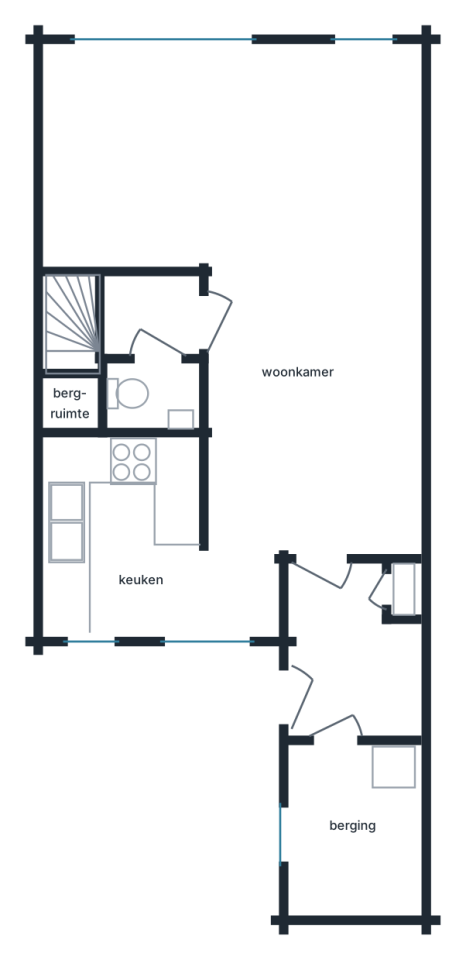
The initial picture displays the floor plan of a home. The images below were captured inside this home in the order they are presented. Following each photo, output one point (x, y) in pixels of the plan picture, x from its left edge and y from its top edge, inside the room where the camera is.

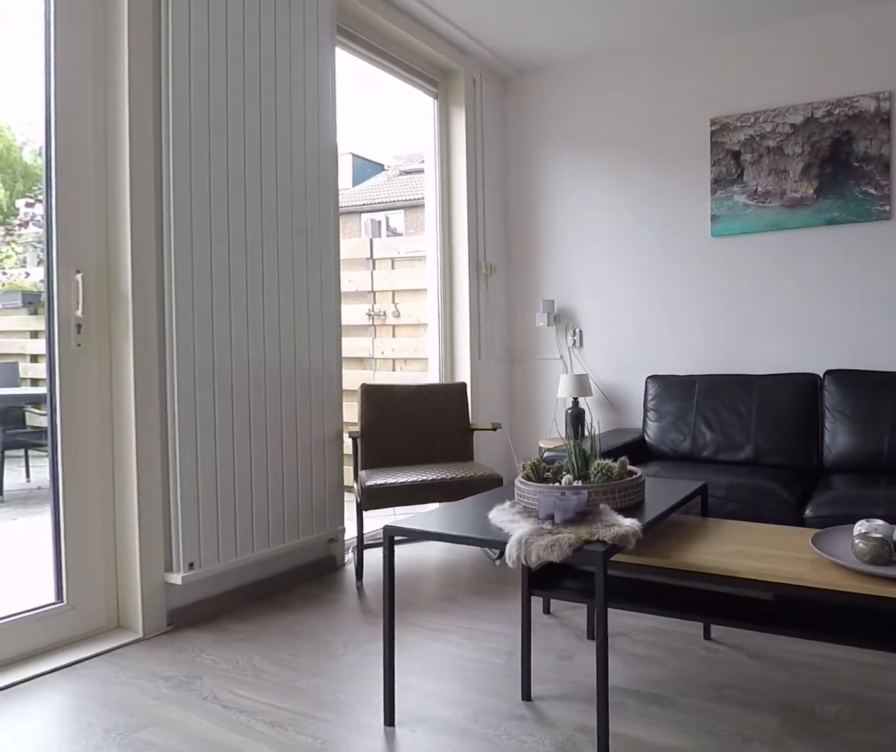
(71, 232)
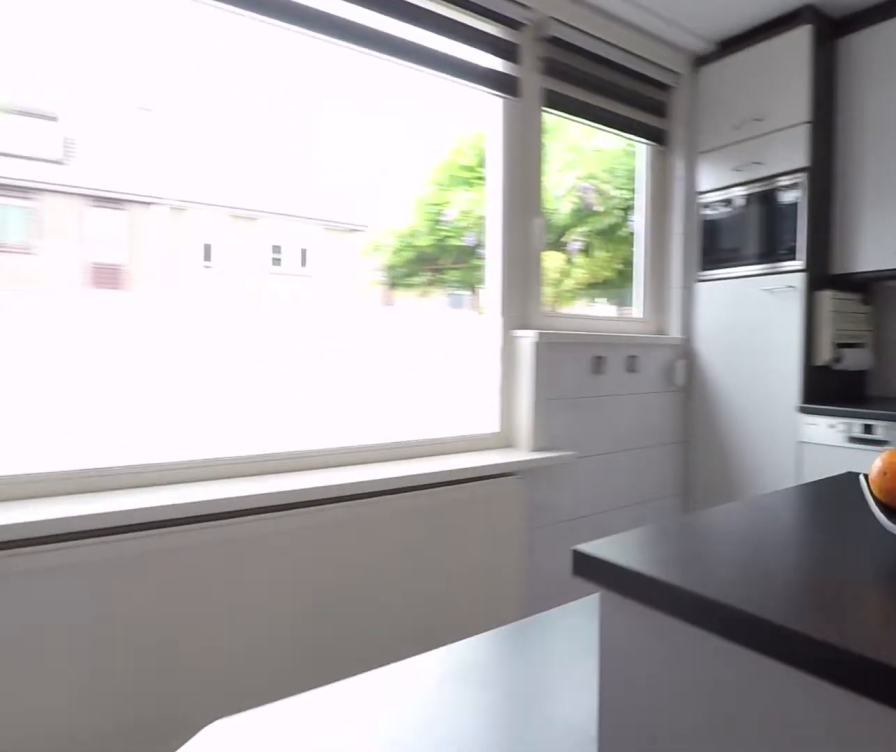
(142, 546)
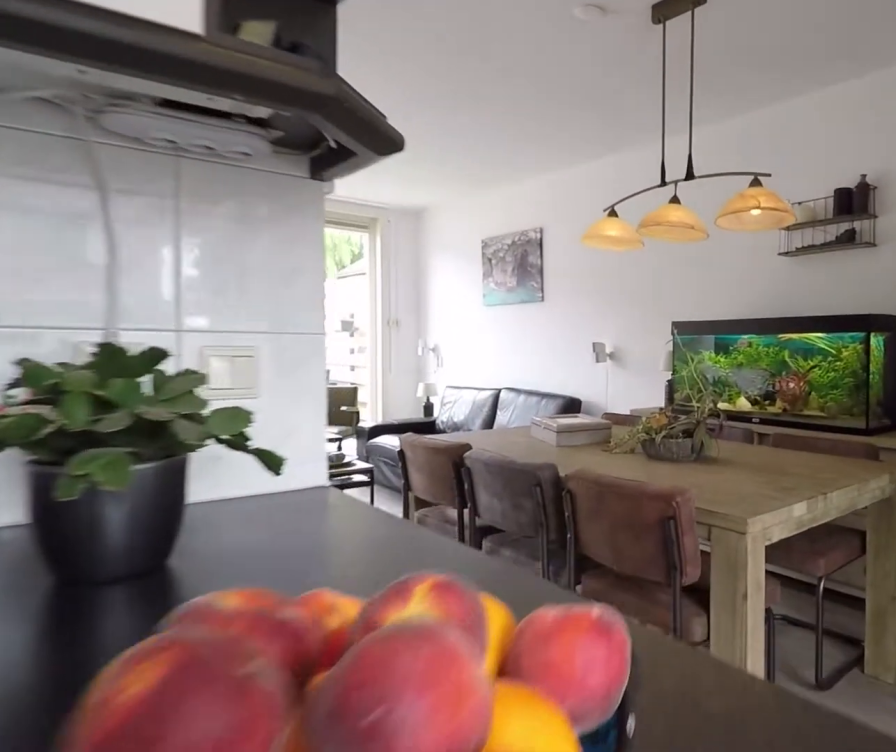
(142, 546)
